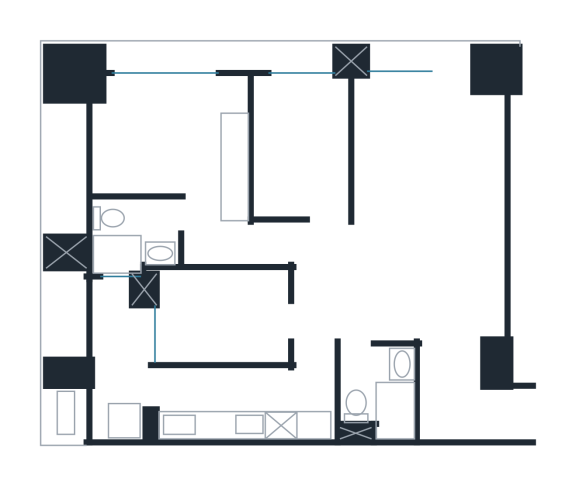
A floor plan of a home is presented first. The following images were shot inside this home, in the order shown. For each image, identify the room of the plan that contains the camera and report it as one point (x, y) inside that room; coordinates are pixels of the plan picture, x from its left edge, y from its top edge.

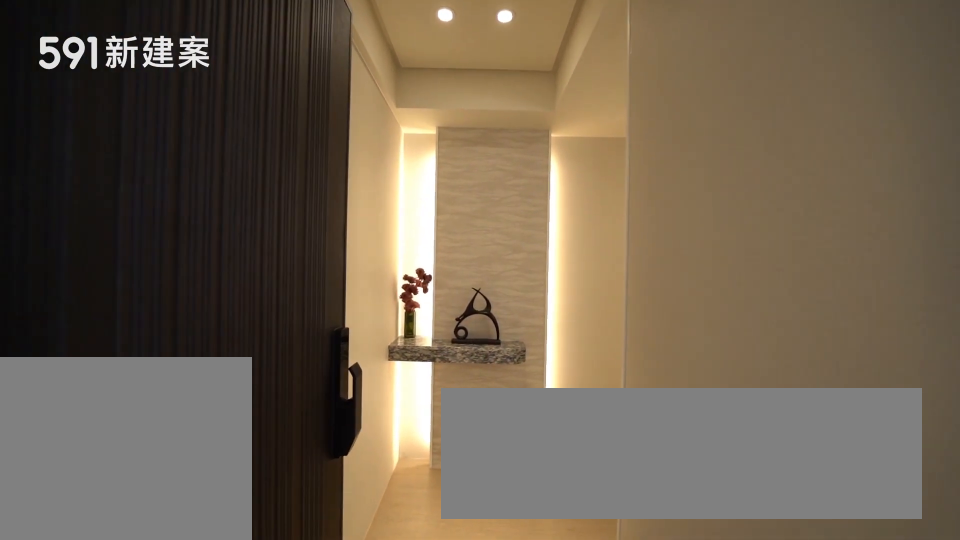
(509, 413)
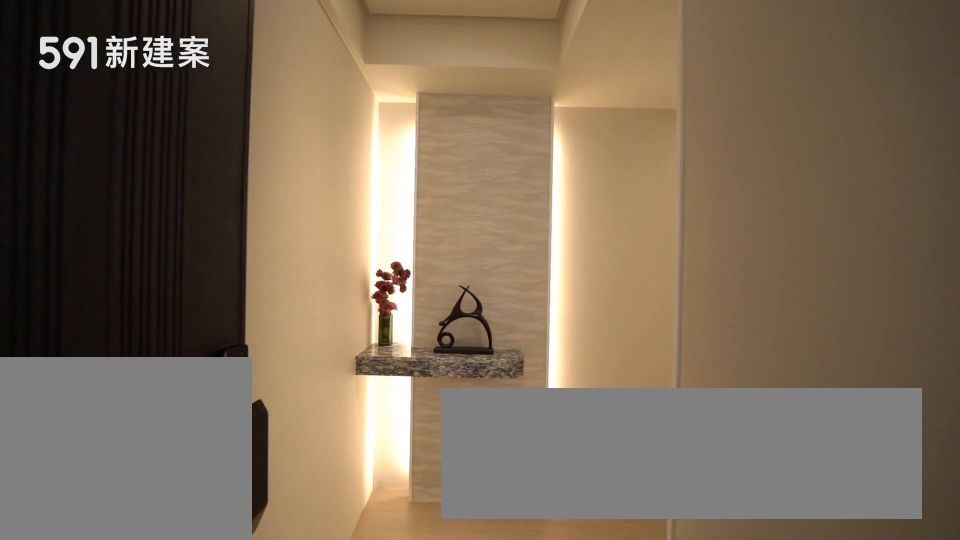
(509, 413)
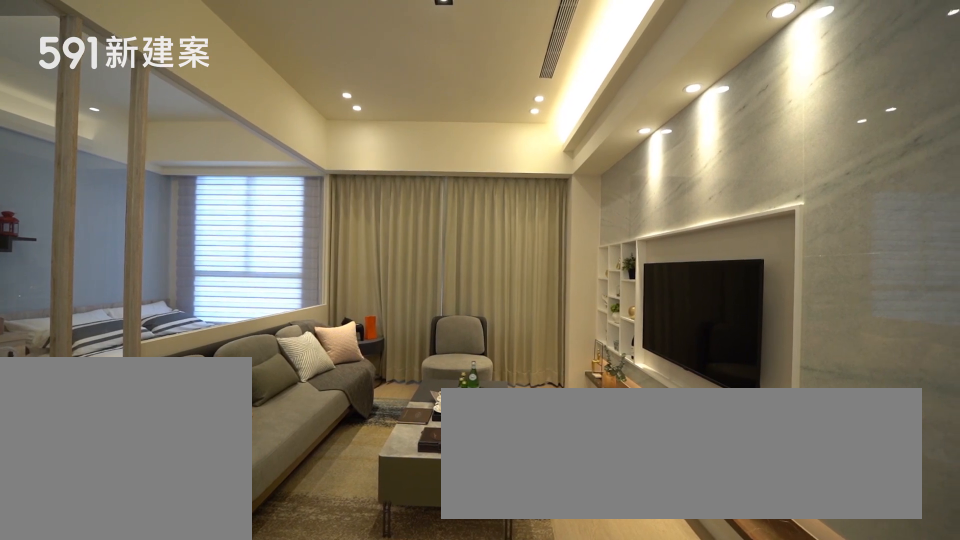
(427, 153)
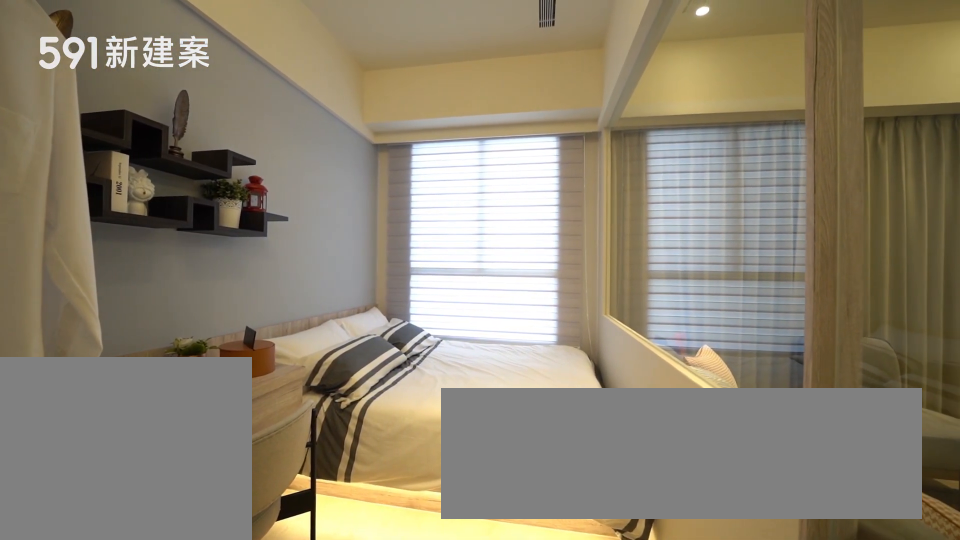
(299, 143)
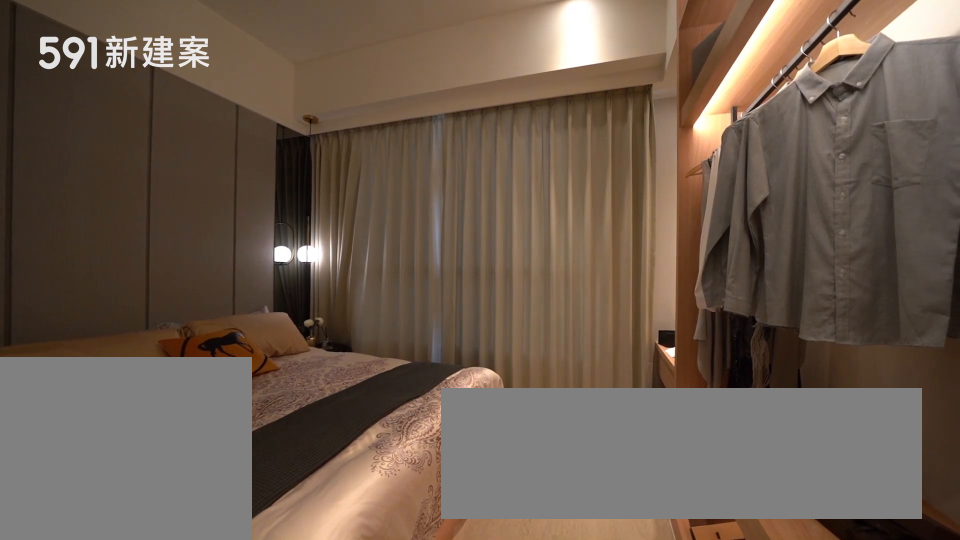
(178, 152)
